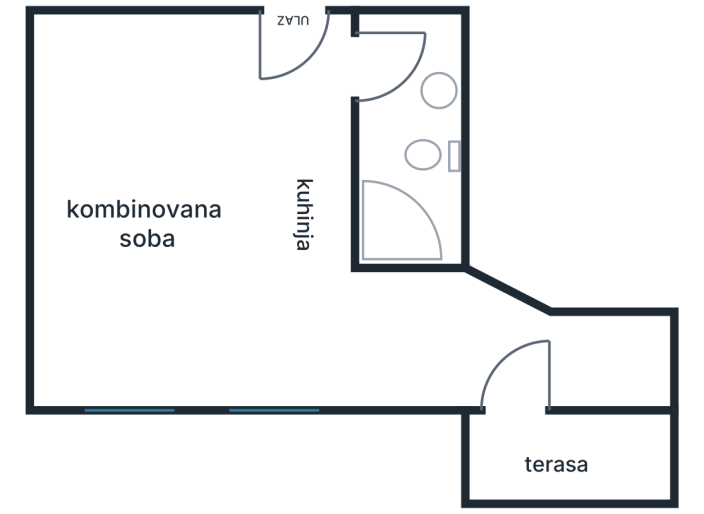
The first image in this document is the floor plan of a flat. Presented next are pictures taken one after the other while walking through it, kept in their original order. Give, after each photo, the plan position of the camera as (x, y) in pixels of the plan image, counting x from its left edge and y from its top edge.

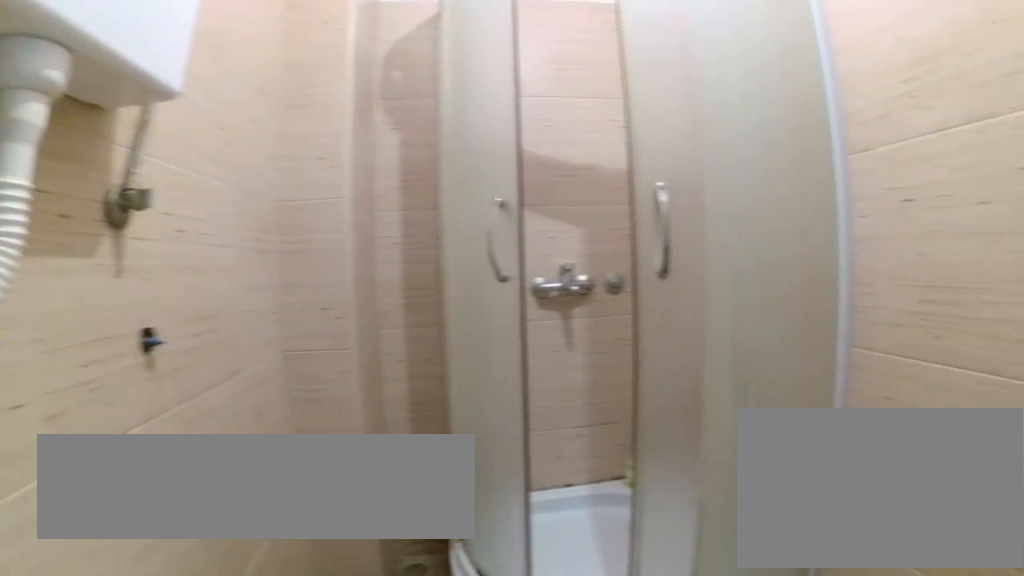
(410, 87)
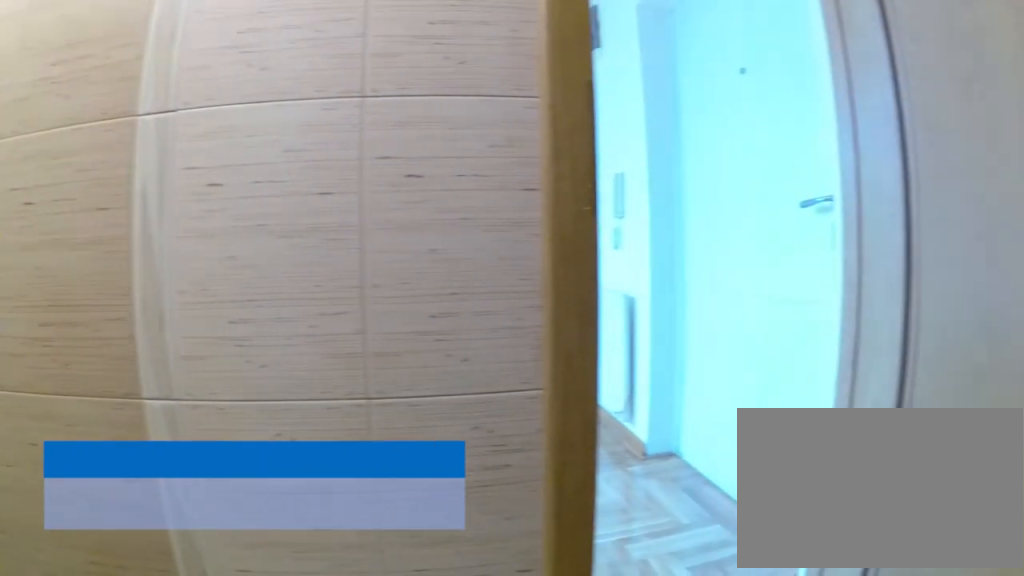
(427, 105)
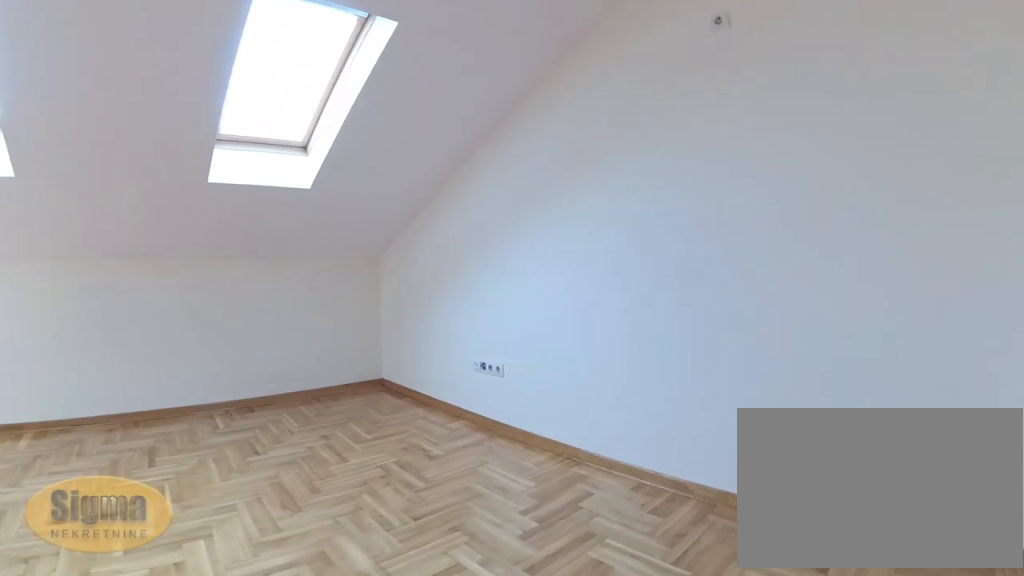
(203, 80)
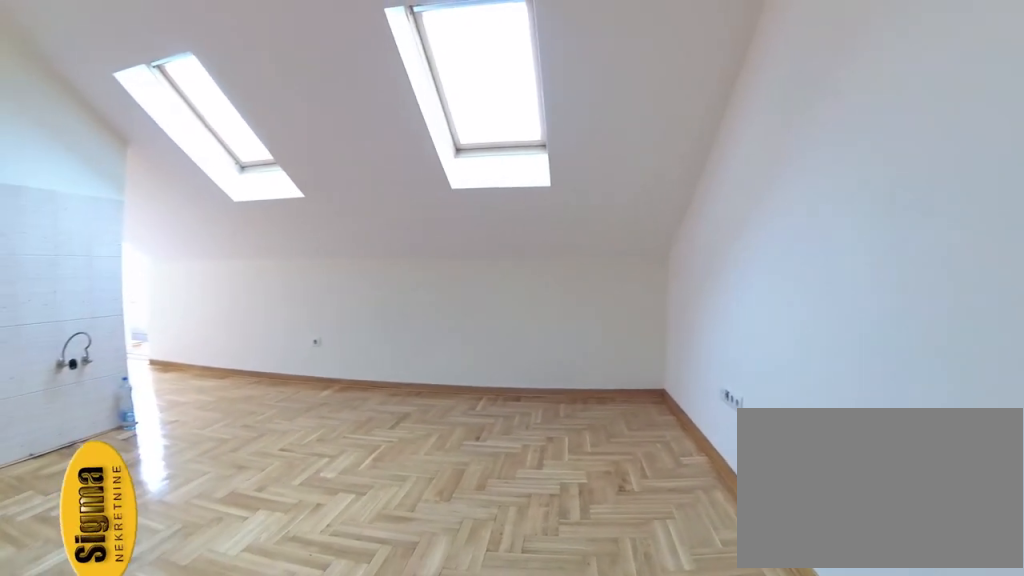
(126, 81)
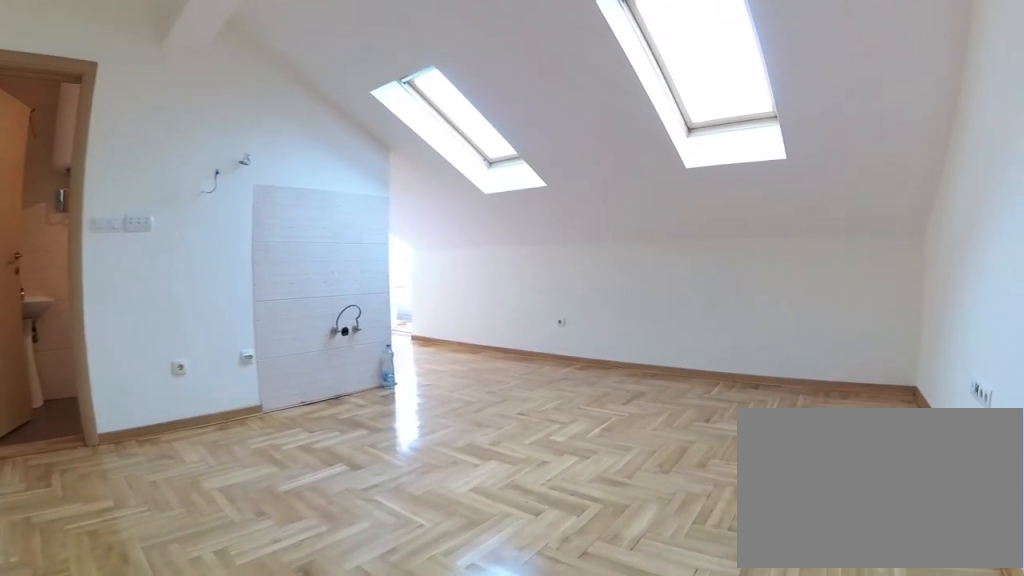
(94, 75)
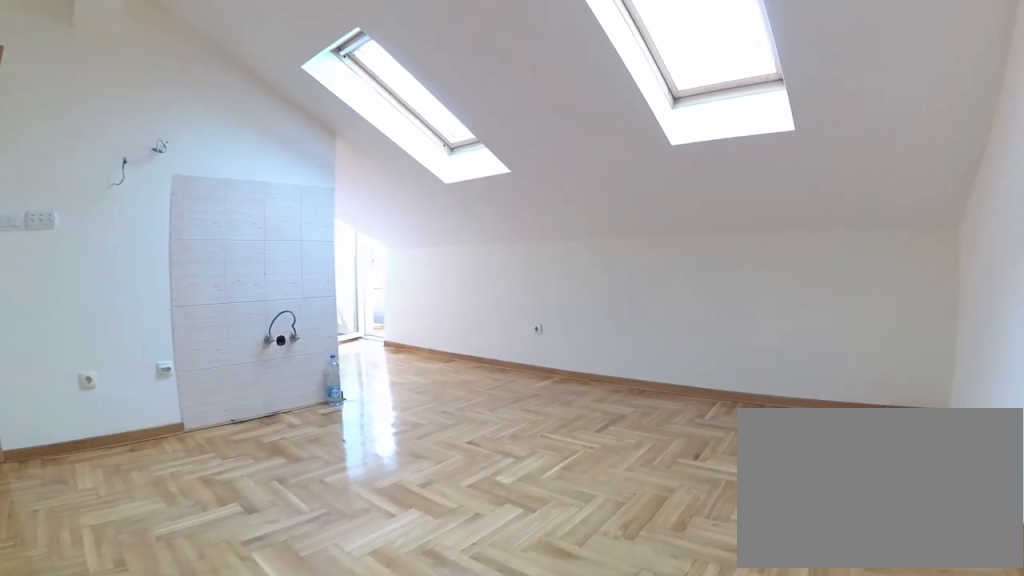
(94, 99)
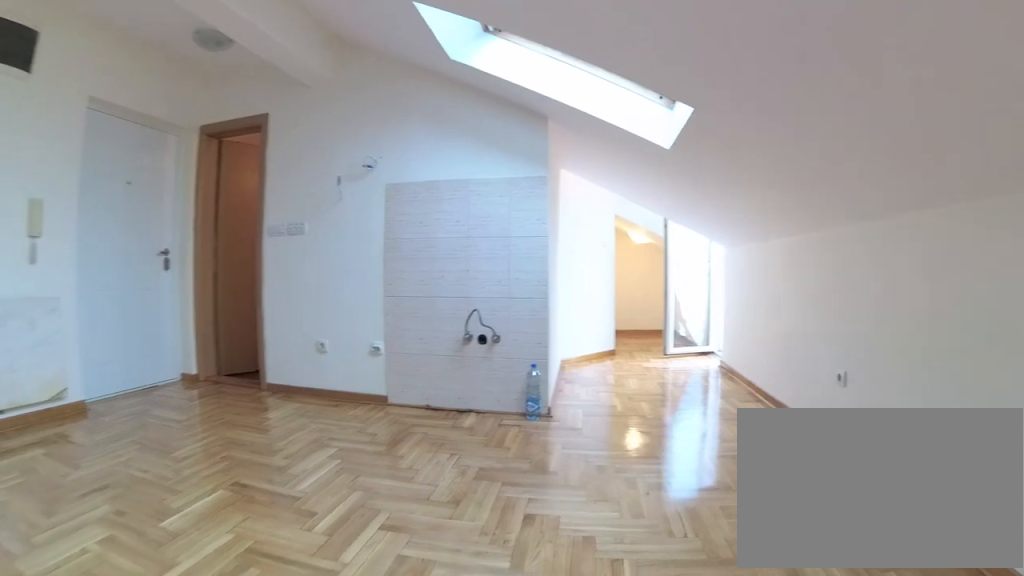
(82, 289)
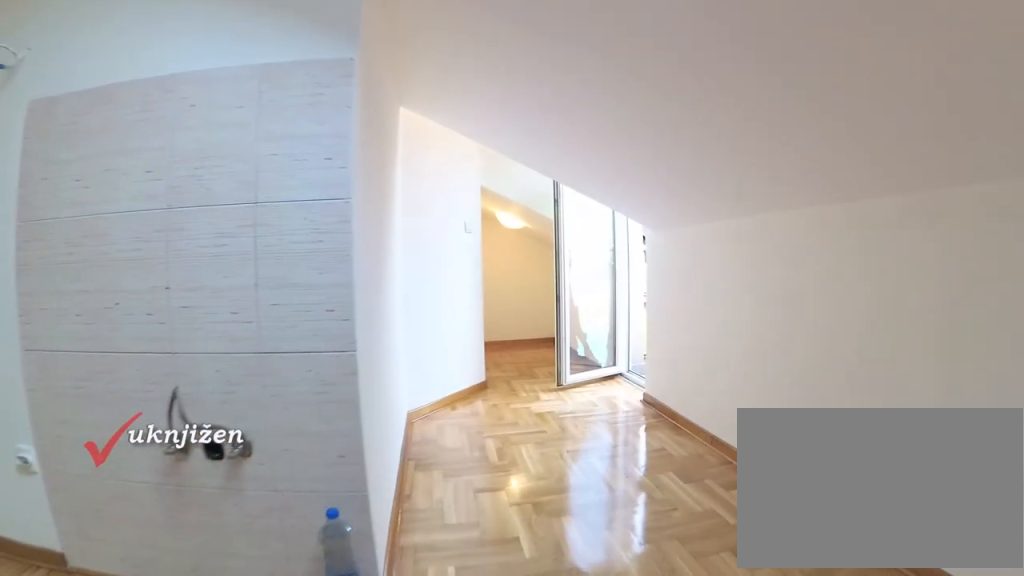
(204, 328)
